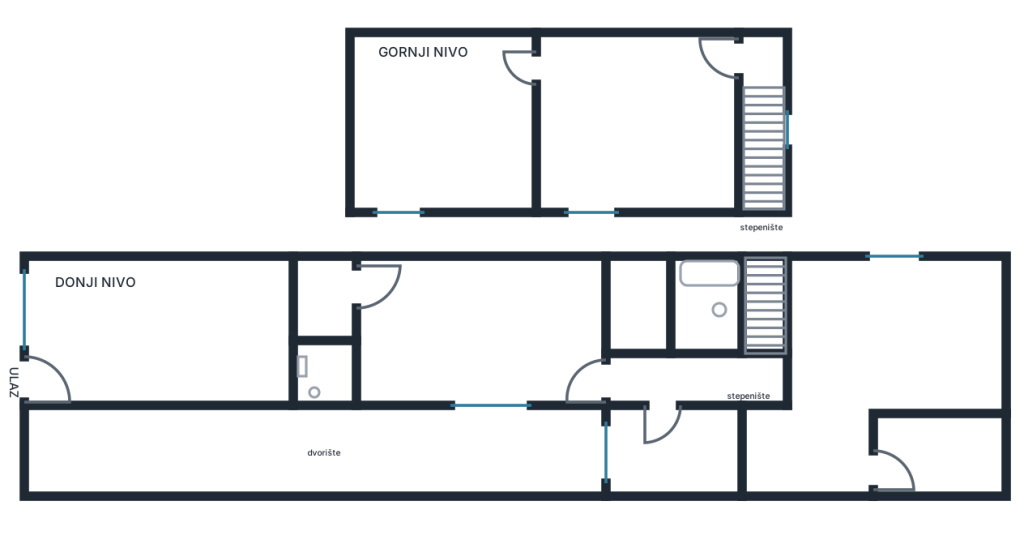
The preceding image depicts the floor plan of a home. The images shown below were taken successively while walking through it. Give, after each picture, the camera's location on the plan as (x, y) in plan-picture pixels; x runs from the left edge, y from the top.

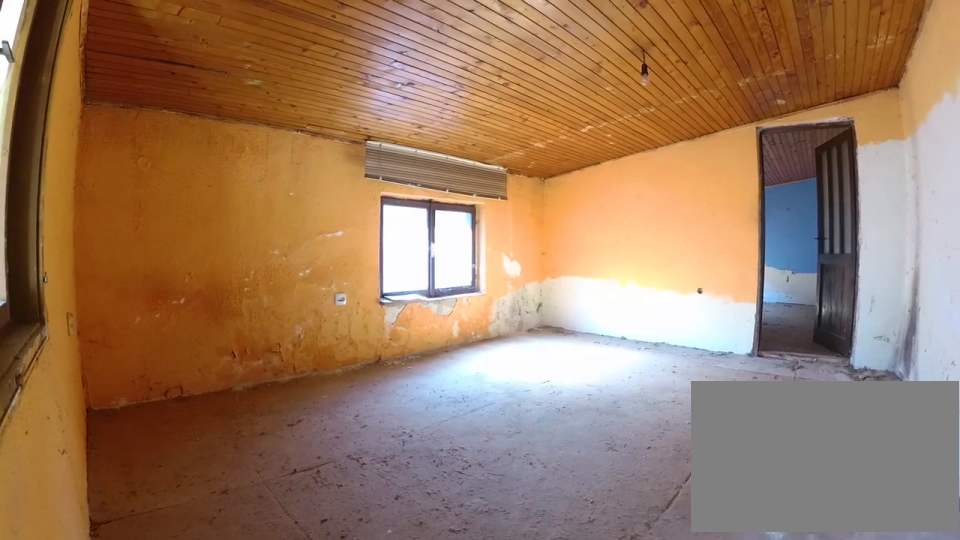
(727, 55)
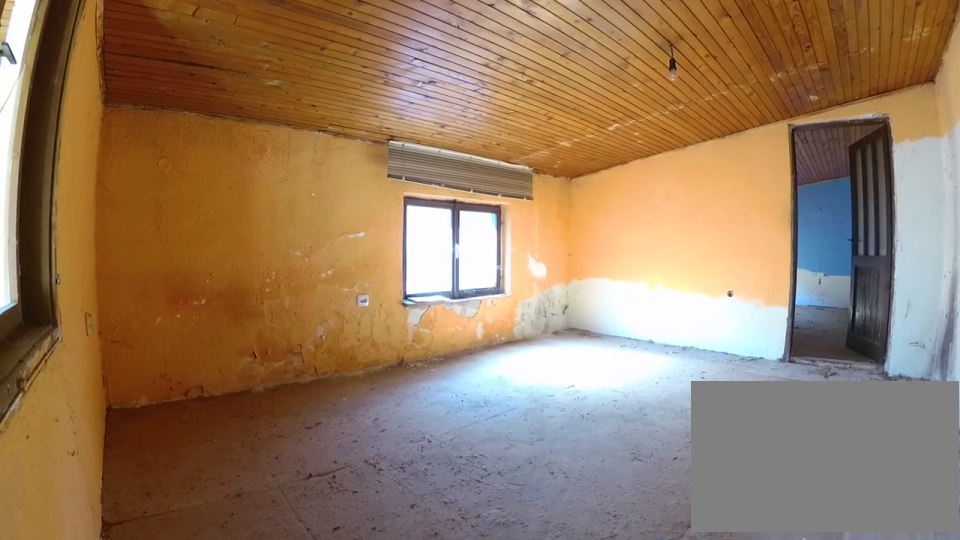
(727, 55)
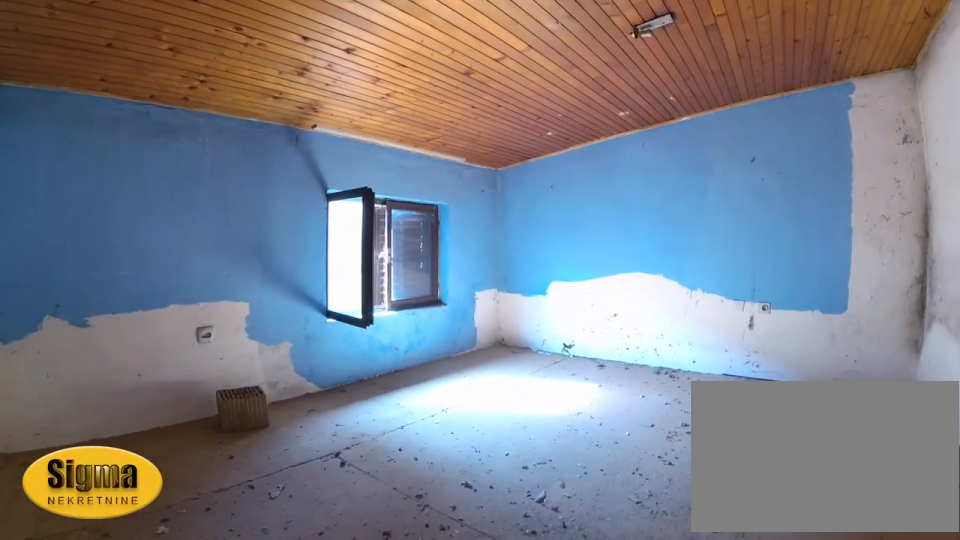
(551, 61)
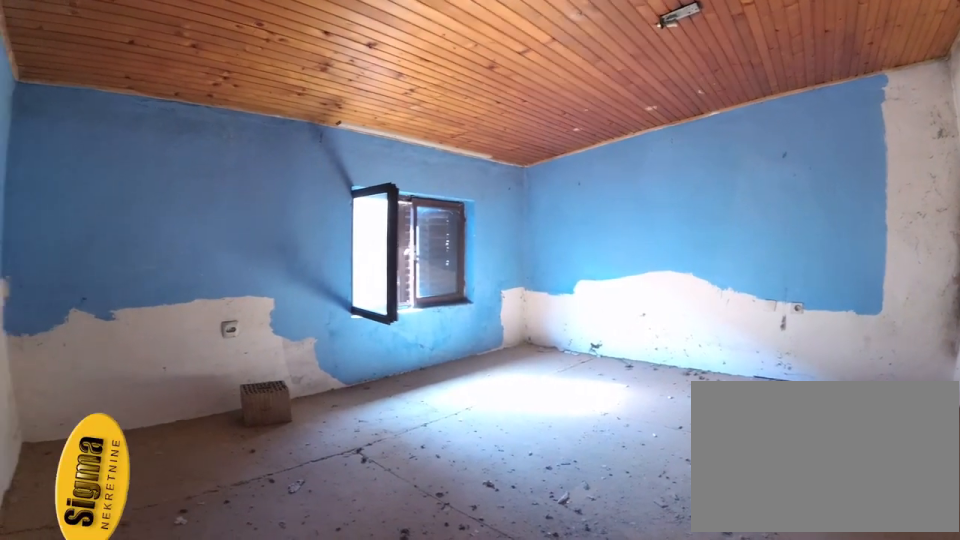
(547, 54)
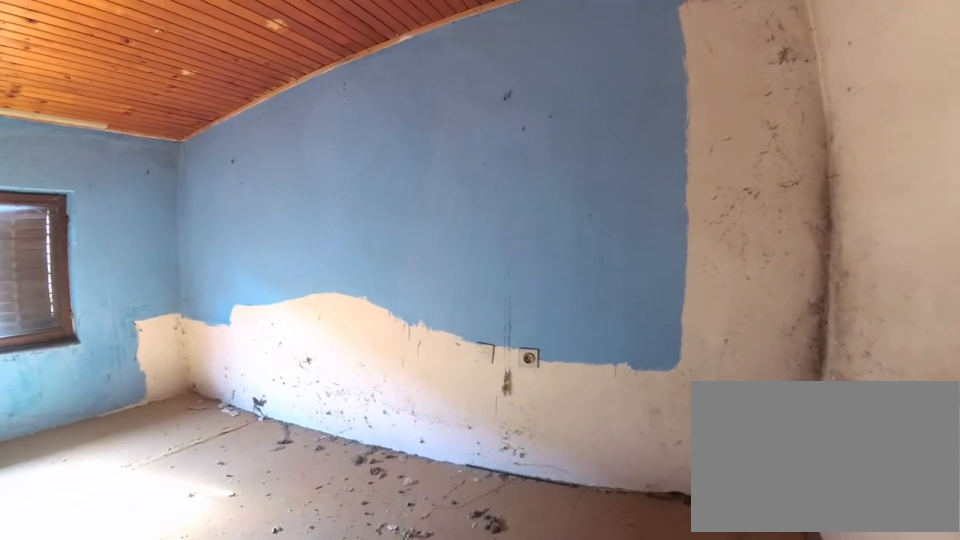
(434, 72)
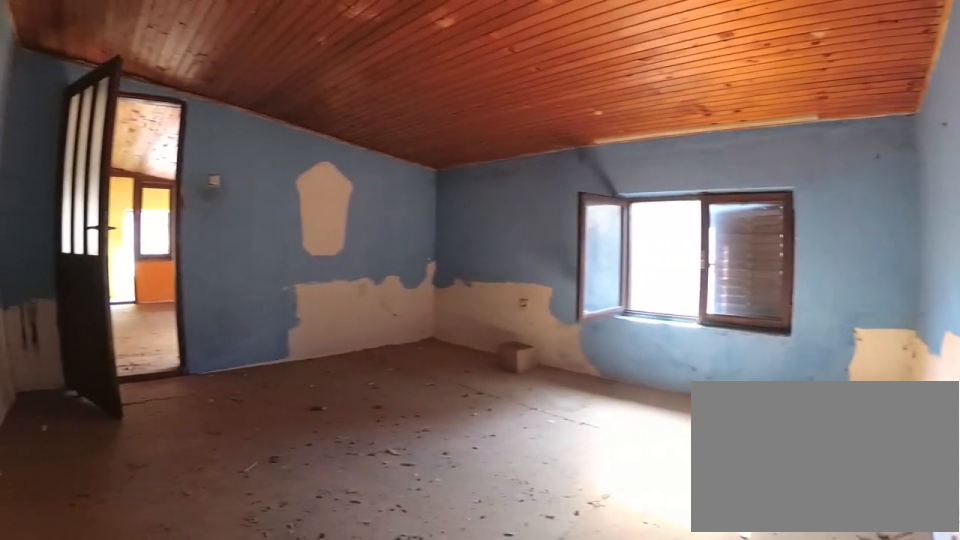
(384, 71)
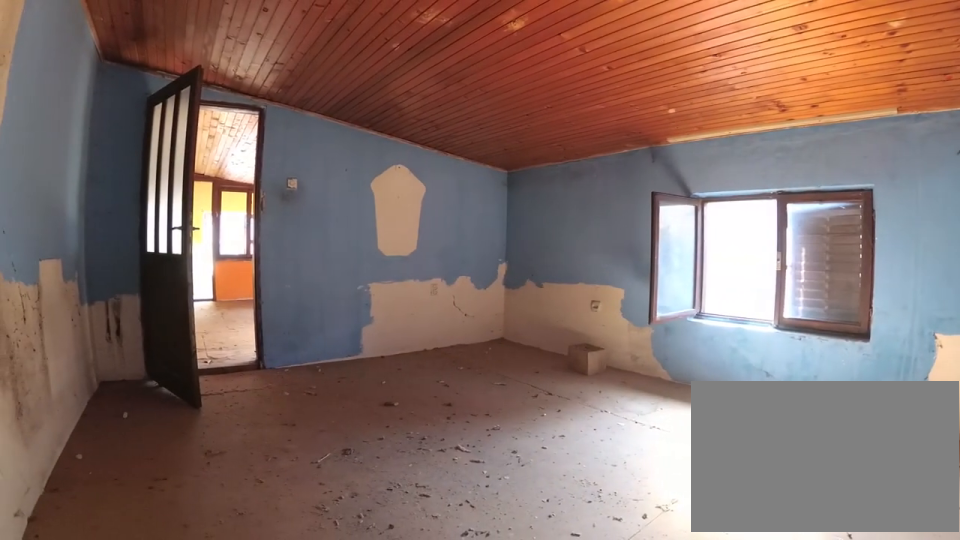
(373, 87)
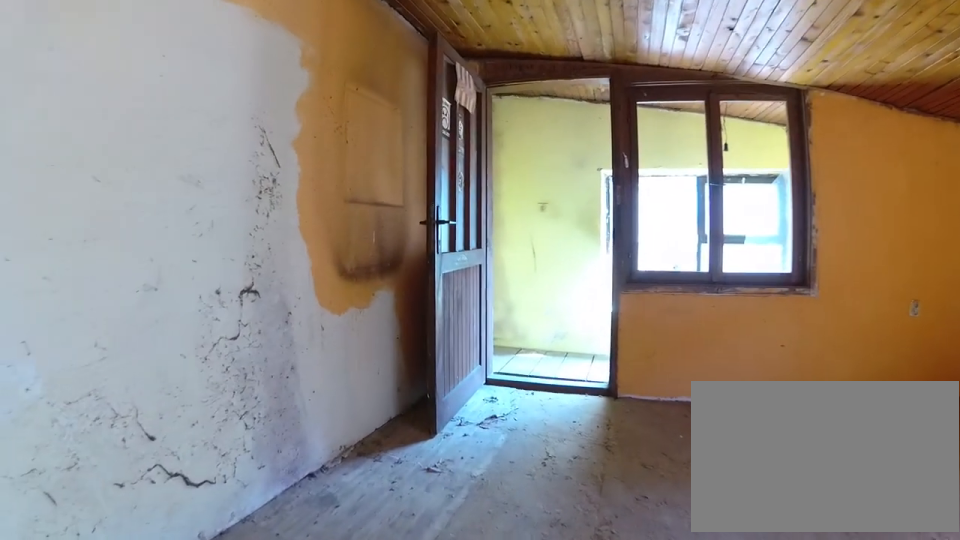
(581, 72)
